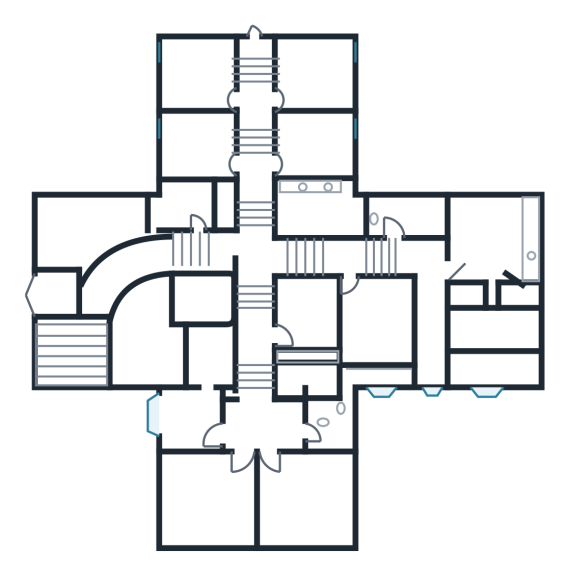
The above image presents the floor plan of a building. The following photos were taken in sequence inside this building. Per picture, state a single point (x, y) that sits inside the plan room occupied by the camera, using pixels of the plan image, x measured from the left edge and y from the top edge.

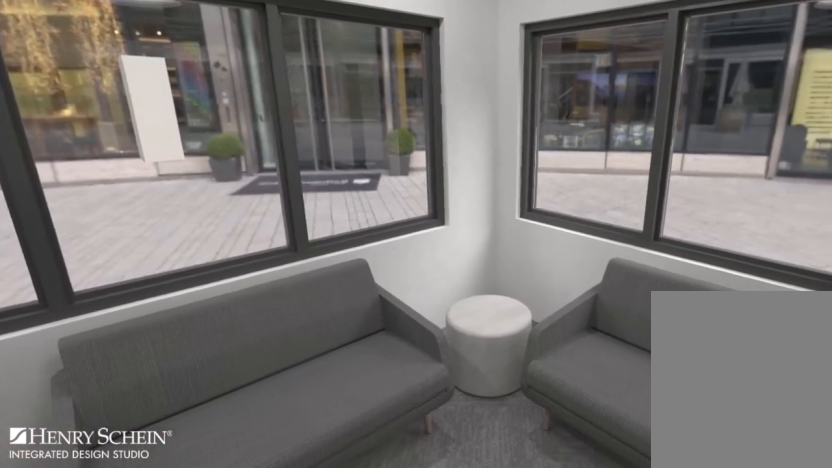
(81, 340)
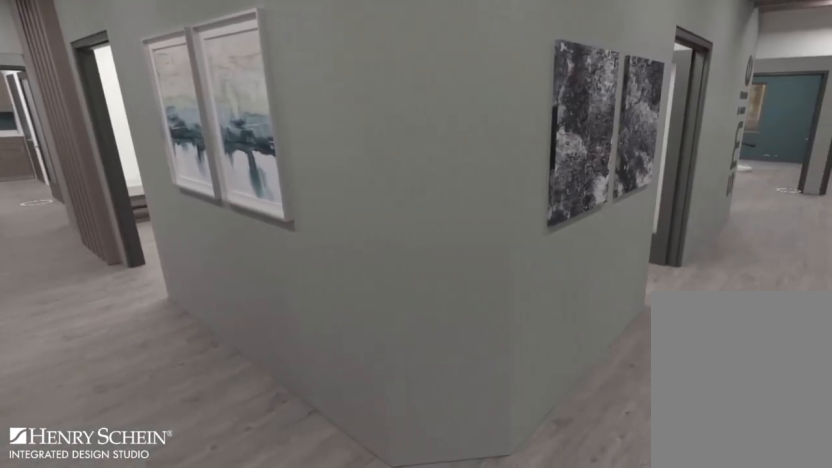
(258, 255)
